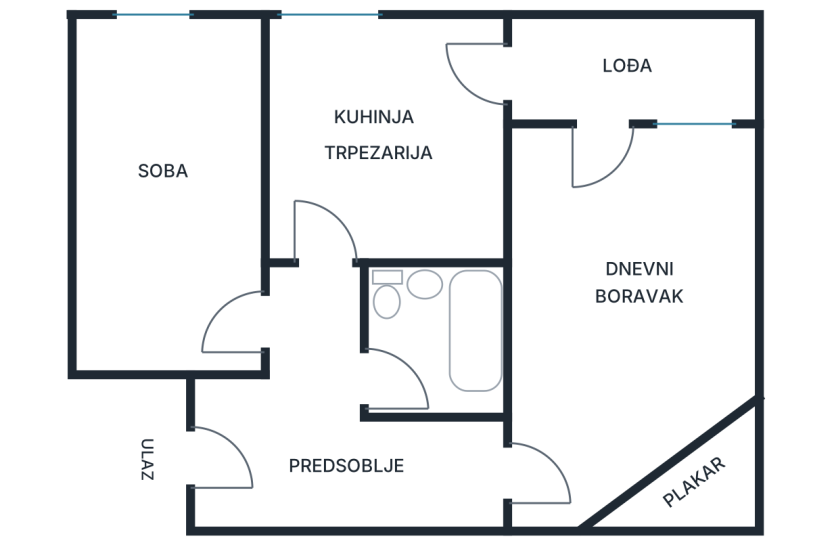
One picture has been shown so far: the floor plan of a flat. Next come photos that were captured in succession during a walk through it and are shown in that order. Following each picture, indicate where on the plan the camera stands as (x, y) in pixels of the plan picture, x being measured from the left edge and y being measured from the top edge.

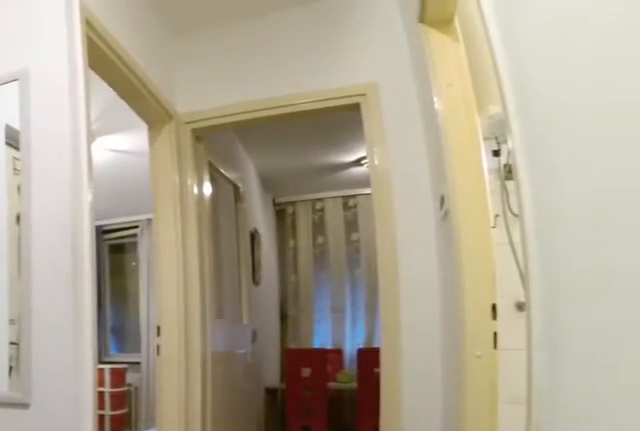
(318, 488)
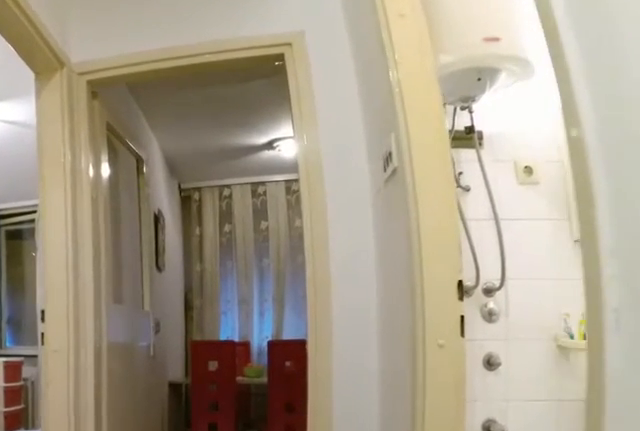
(315, 430)
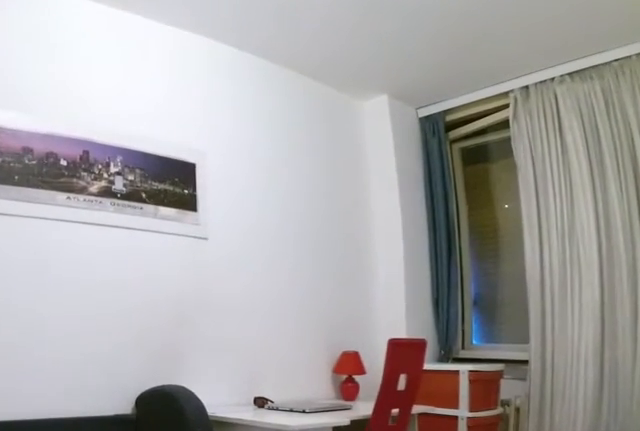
(259, 327)
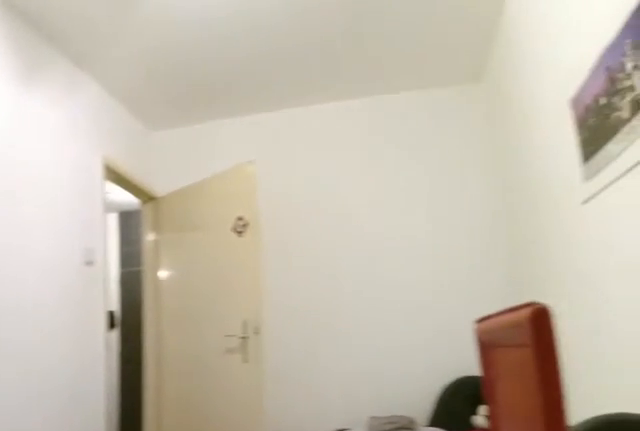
(137, 64)
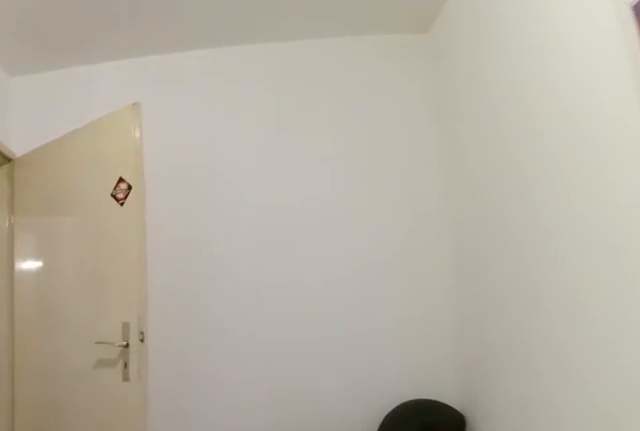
(177, 146)
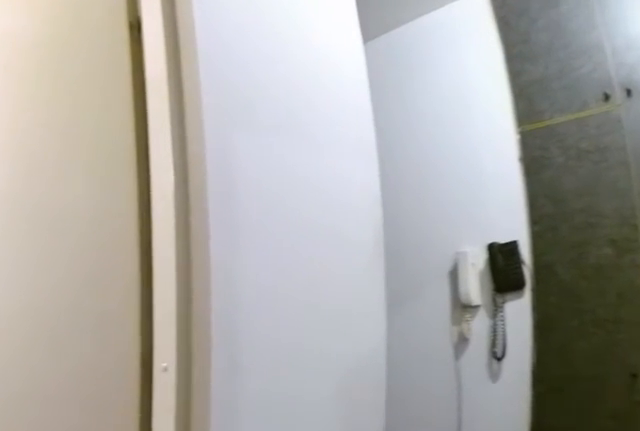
(268, 337)
